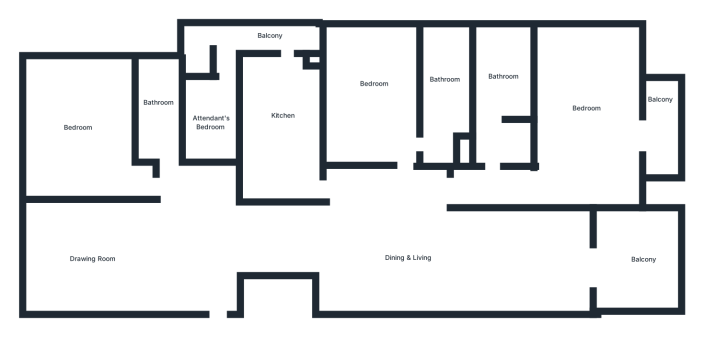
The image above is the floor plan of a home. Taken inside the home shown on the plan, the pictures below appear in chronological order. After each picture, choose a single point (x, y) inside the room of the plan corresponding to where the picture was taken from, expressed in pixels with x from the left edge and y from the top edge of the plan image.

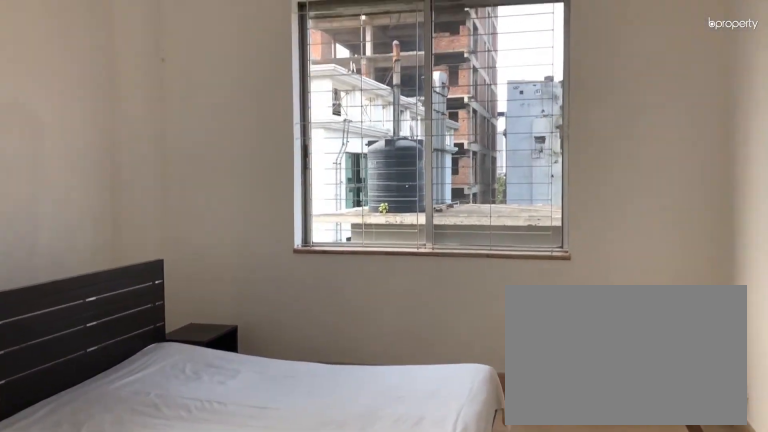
(76, 132)
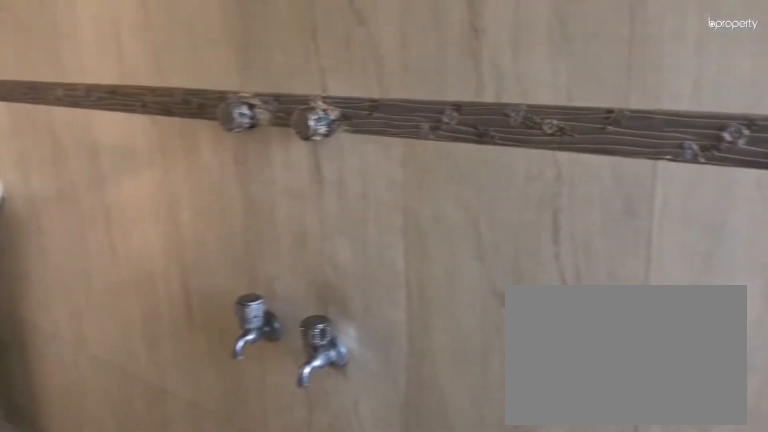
(155, 105)
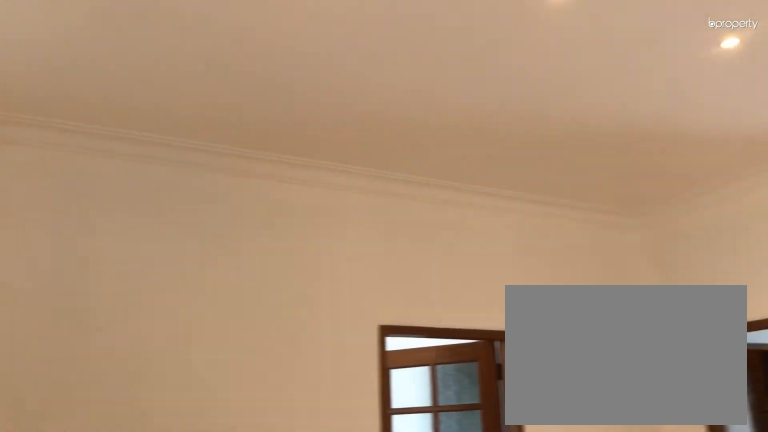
(386, 238)
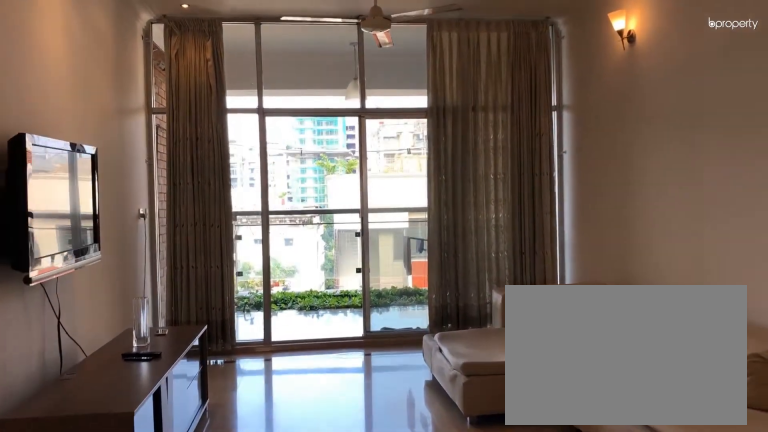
(506, 255)
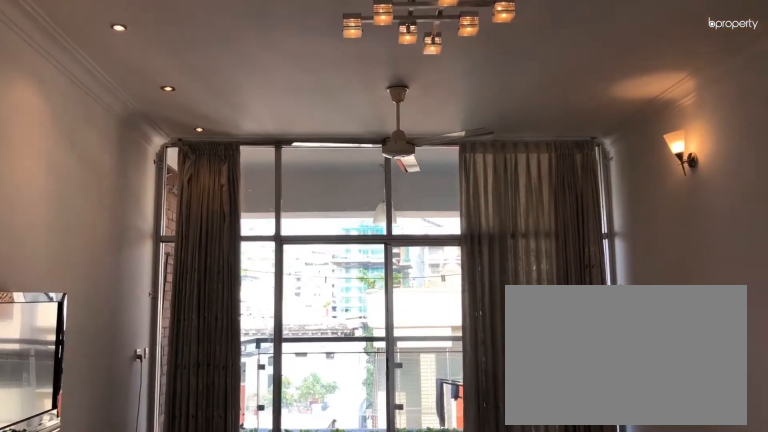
(506, 255)
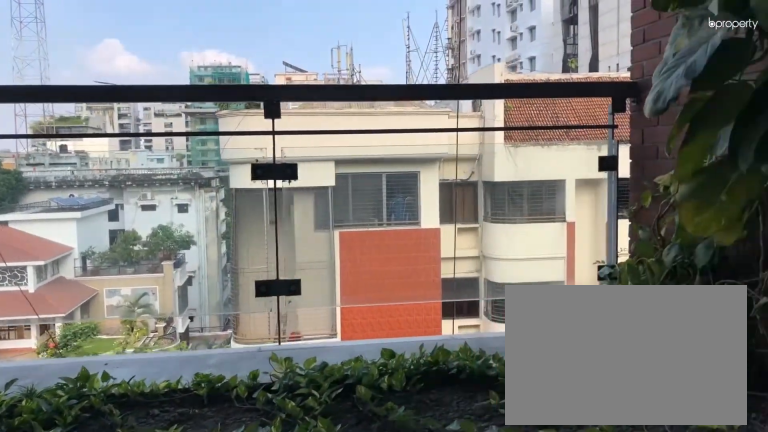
(639, 256)
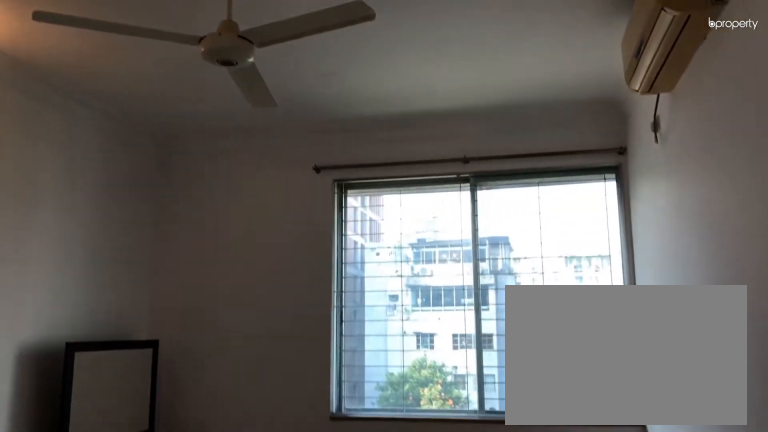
(370, 87)
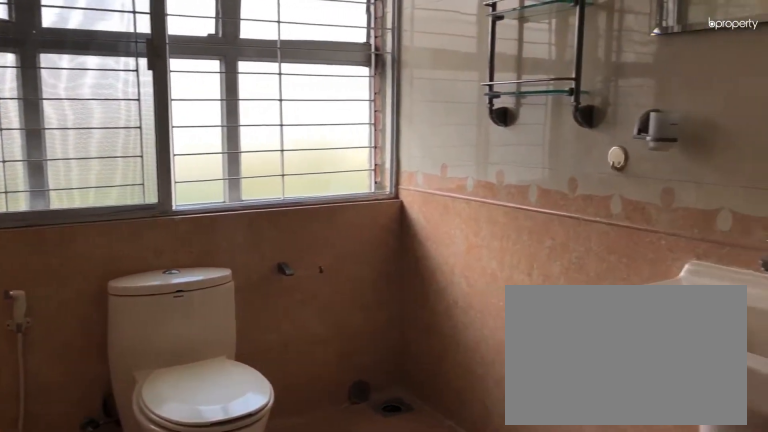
(503, 73)
